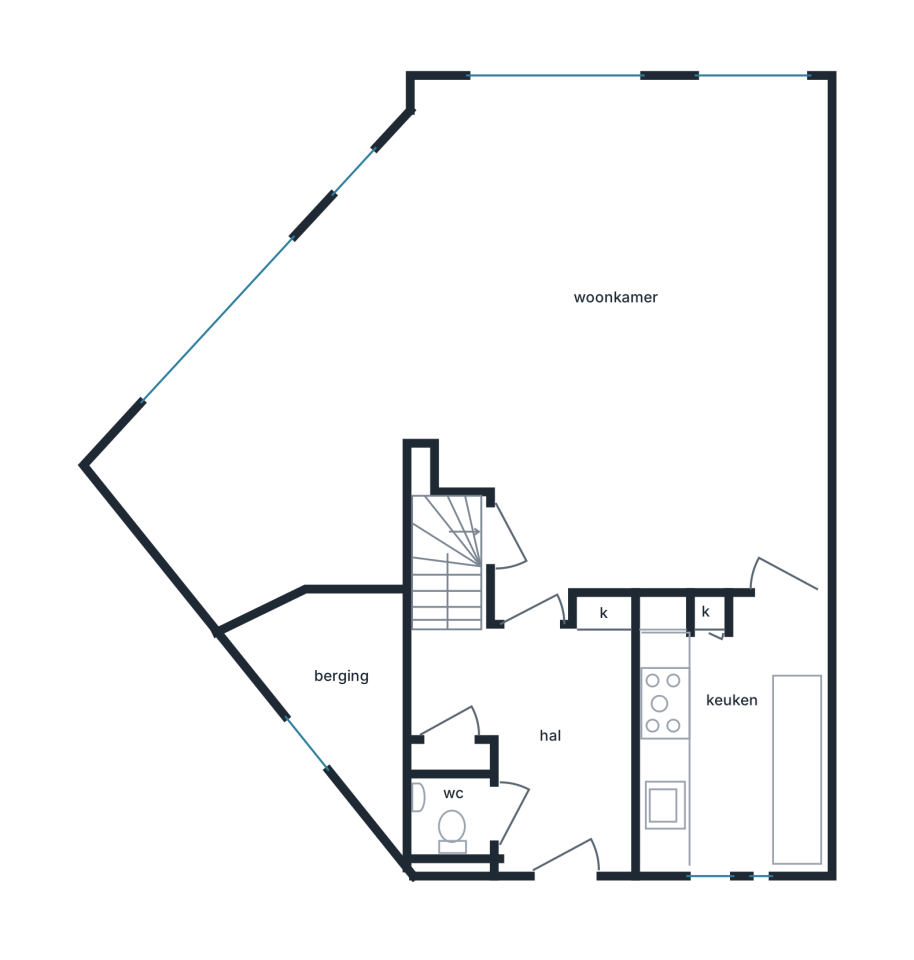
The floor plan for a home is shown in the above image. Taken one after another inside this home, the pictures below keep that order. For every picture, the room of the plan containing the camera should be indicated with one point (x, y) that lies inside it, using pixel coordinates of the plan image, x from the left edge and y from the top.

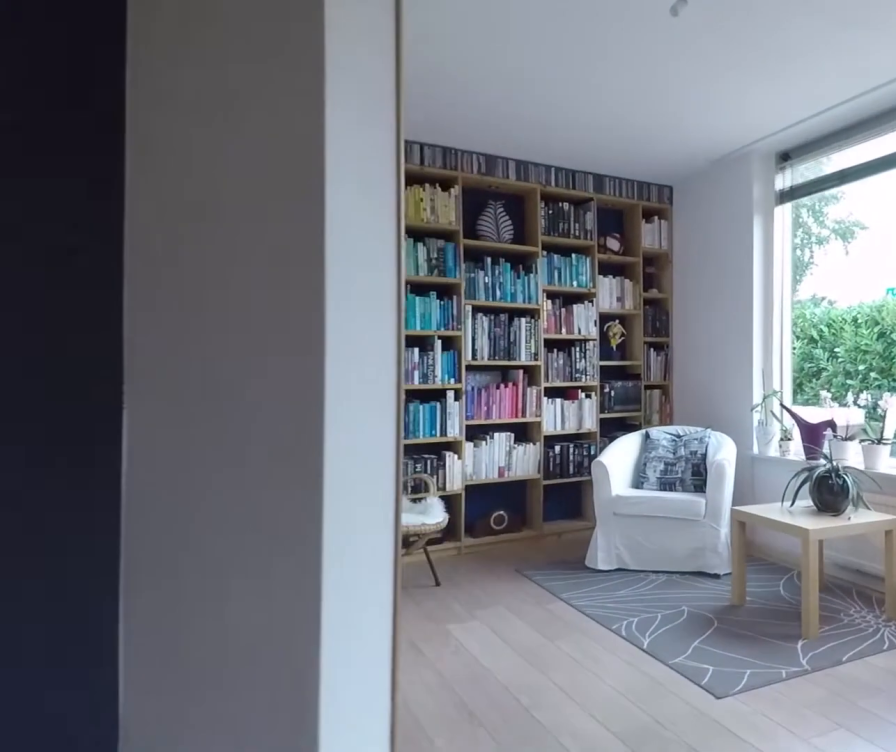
(587, 439)
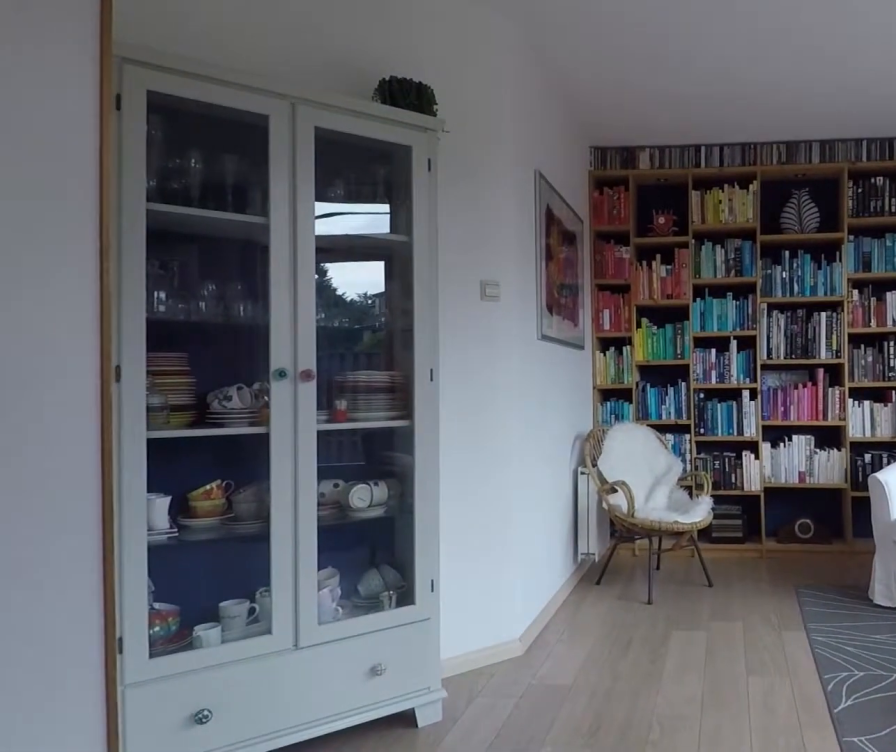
(587, 439)
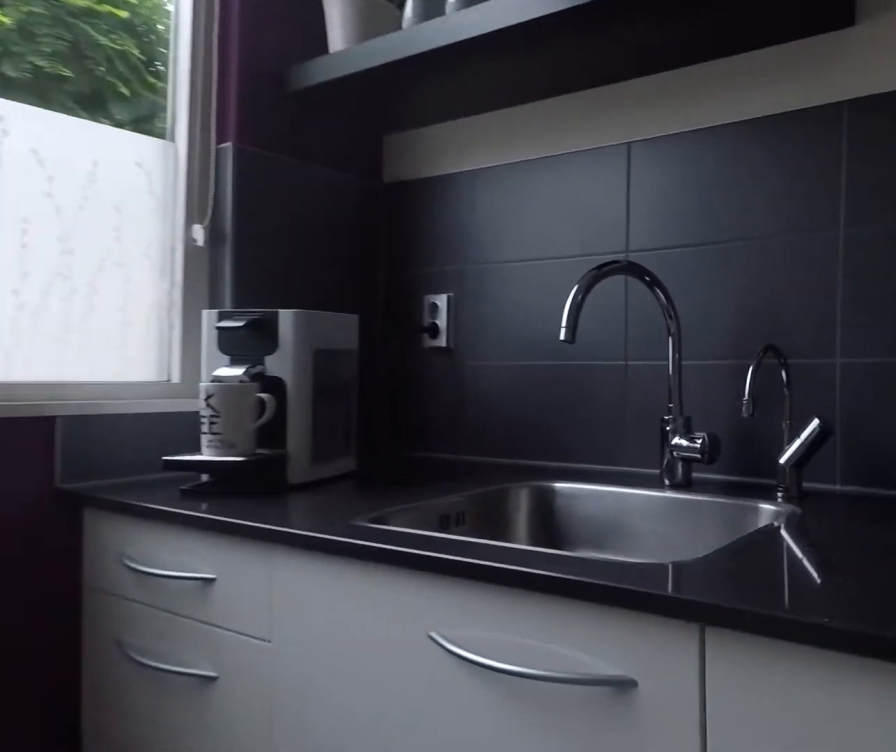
(734, 740)
